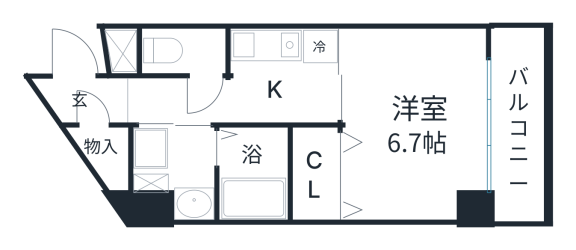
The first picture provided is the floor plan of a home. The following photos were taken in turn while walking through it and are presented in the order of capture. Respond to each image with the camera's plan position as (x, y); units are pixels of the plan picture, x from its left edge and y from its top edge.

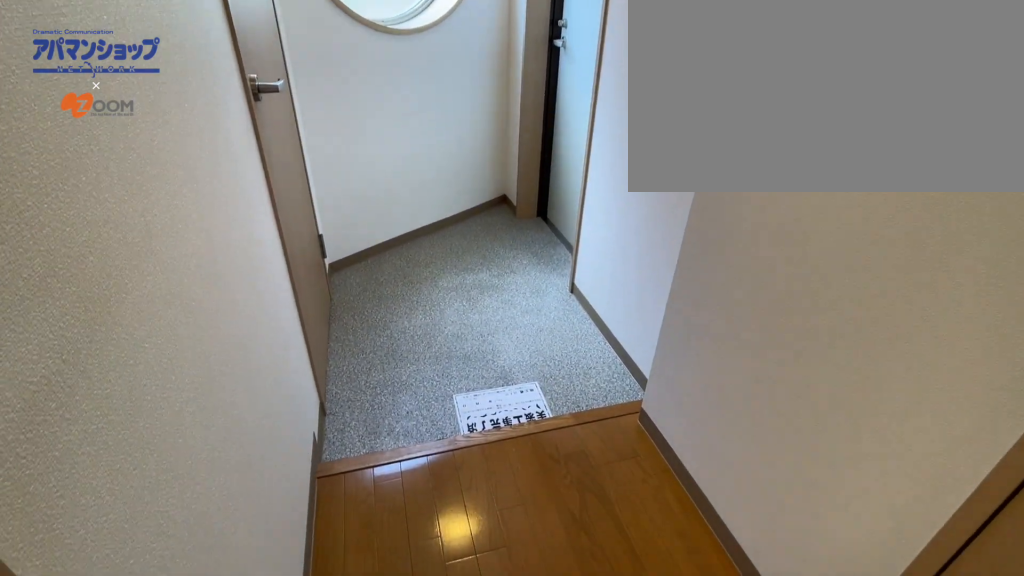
(133, 98)
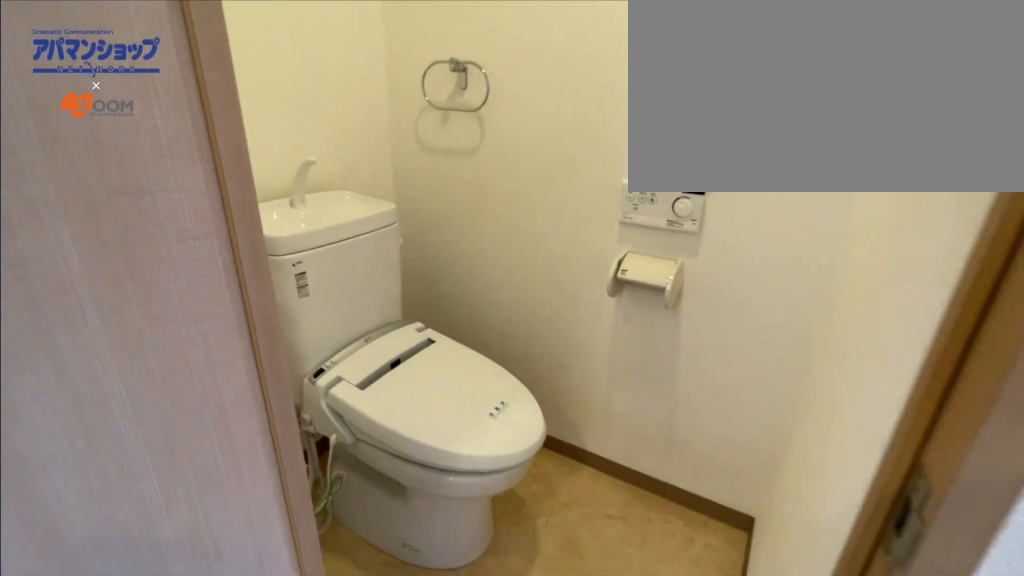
(228, 86)
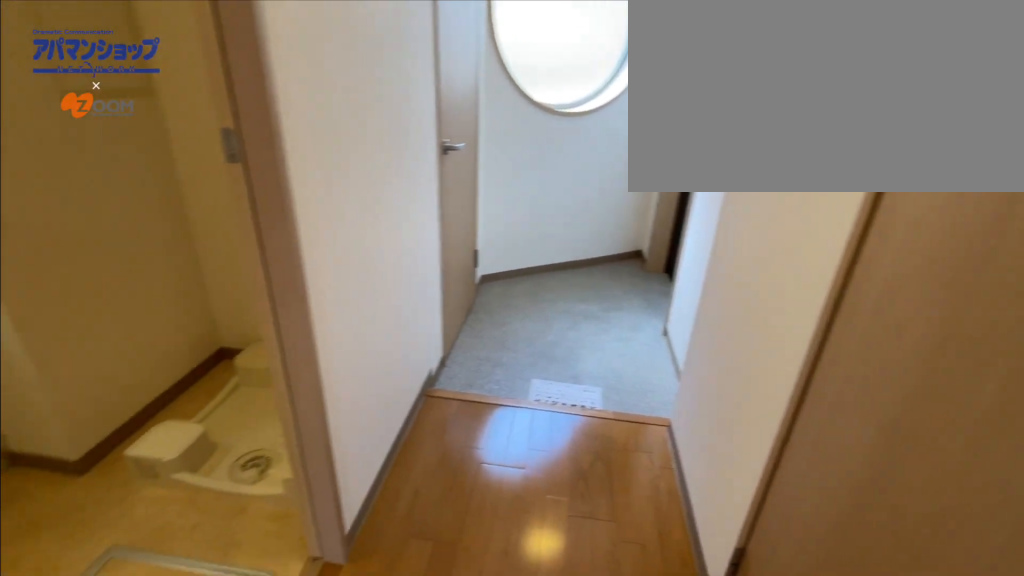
(228, 86)
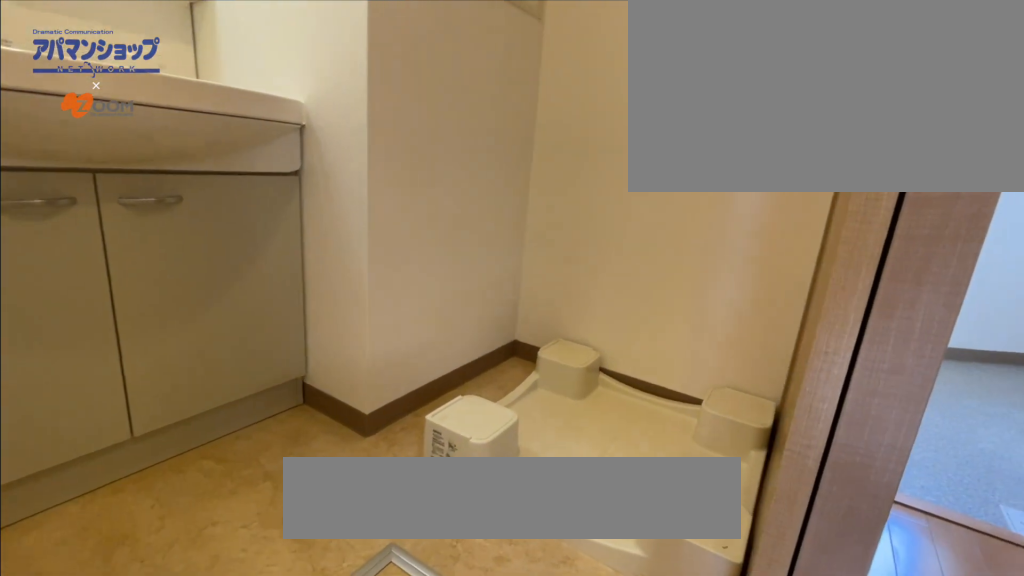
(192, 100)
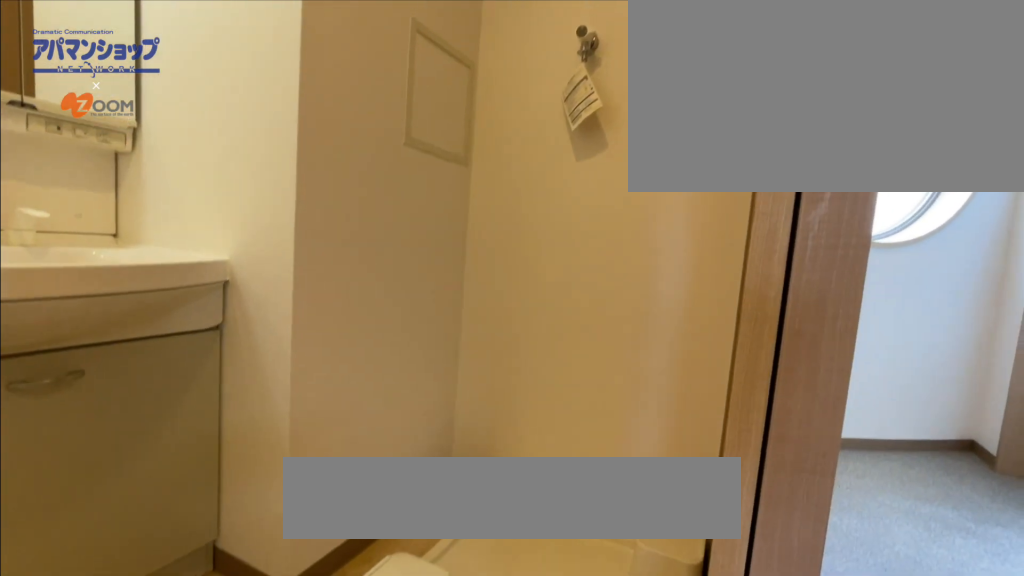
(192, 100)
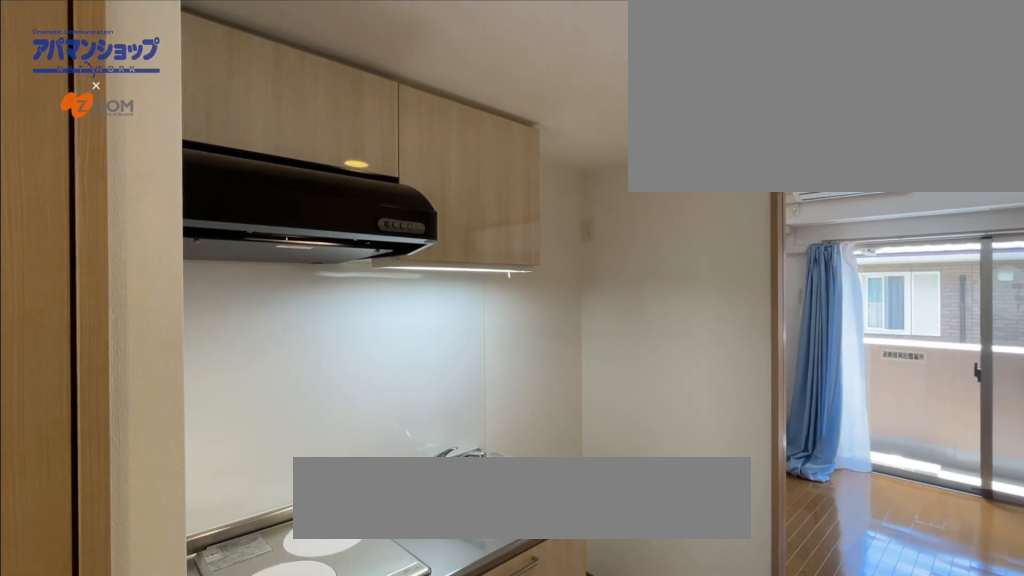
(231, 98)
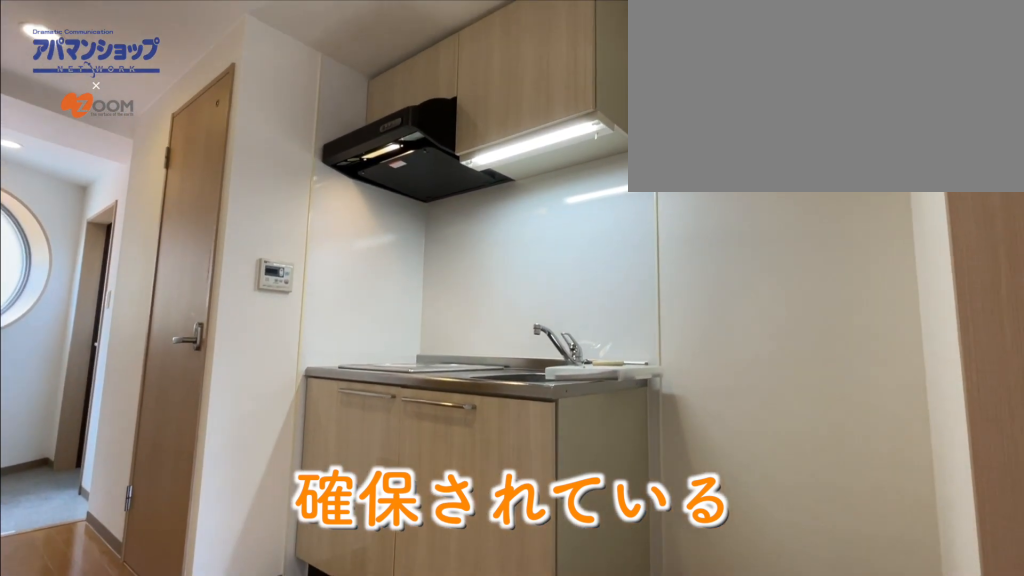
(359, 104)
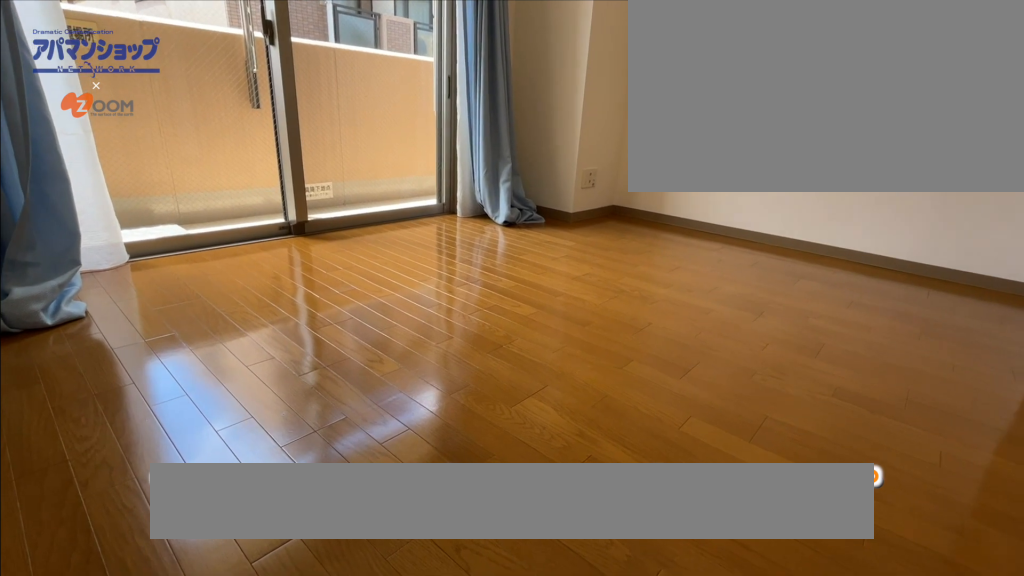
(358, 43)
